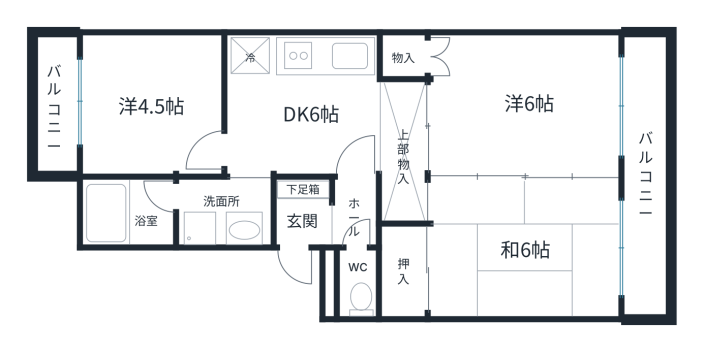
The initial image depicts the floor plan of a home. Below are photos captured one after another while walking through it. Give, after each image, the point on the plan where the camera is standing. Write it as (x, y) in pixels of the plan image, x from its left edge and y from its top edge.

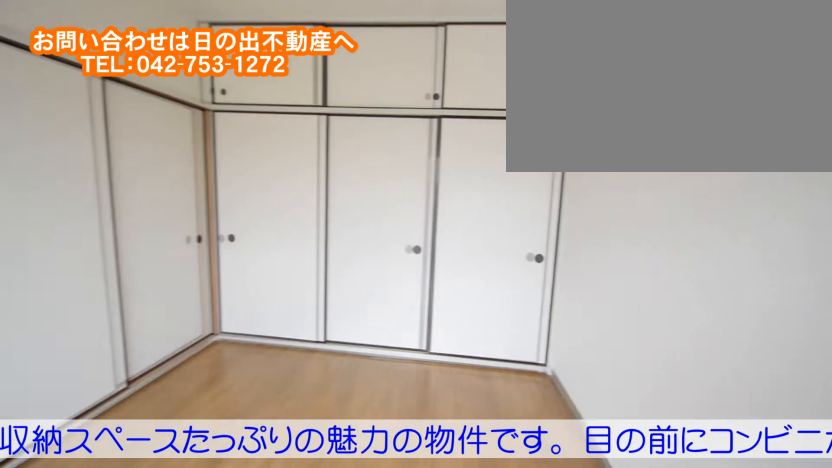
(593, 126)
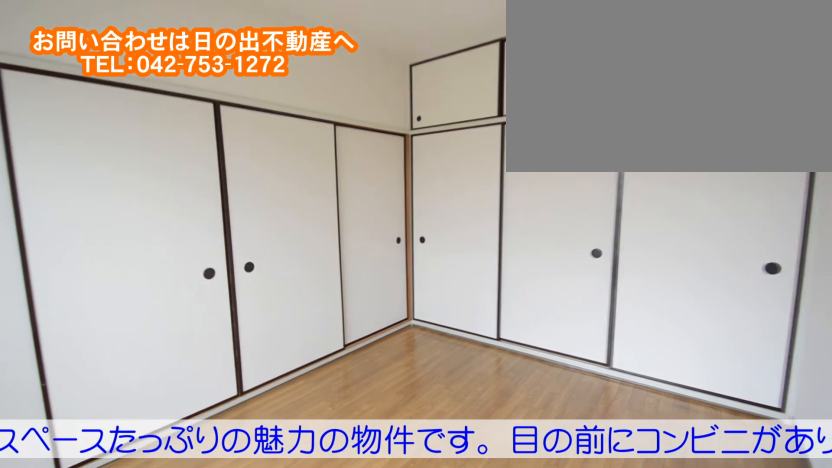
(584, 132)
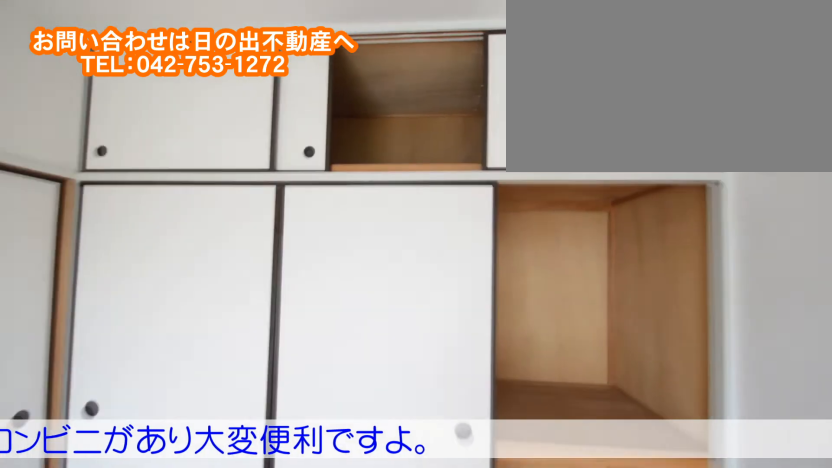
(584, 129)
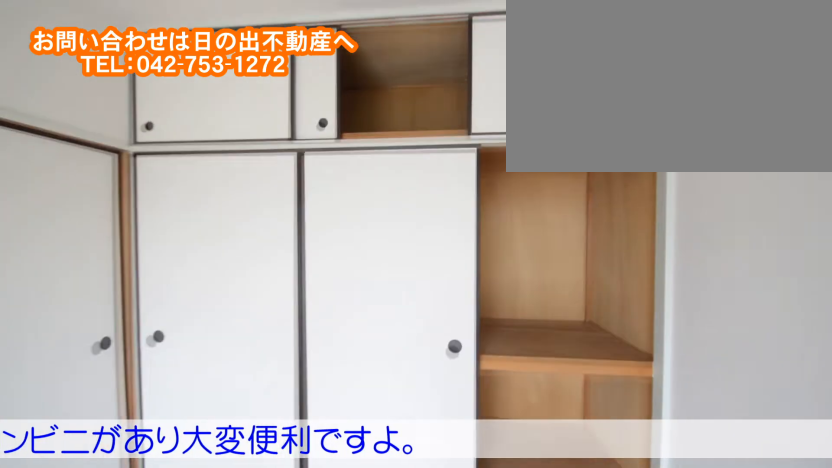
(583, 124)
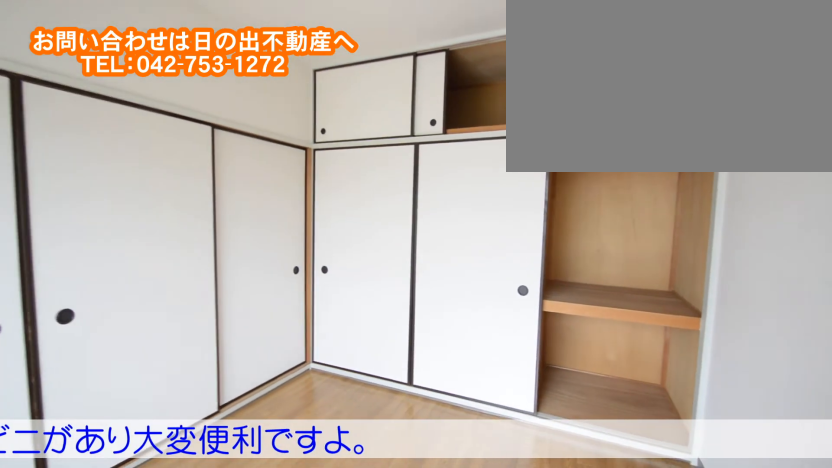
(584, 134)
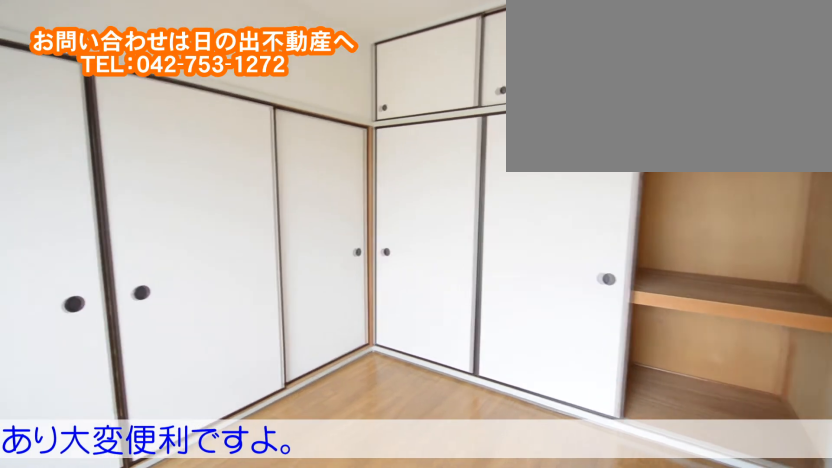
(585, 122)
